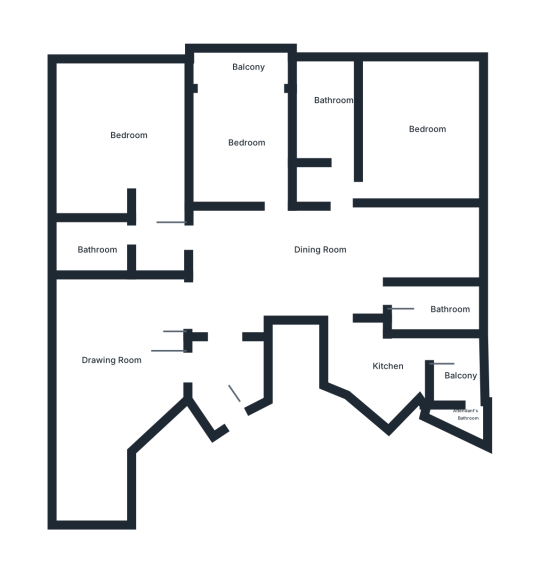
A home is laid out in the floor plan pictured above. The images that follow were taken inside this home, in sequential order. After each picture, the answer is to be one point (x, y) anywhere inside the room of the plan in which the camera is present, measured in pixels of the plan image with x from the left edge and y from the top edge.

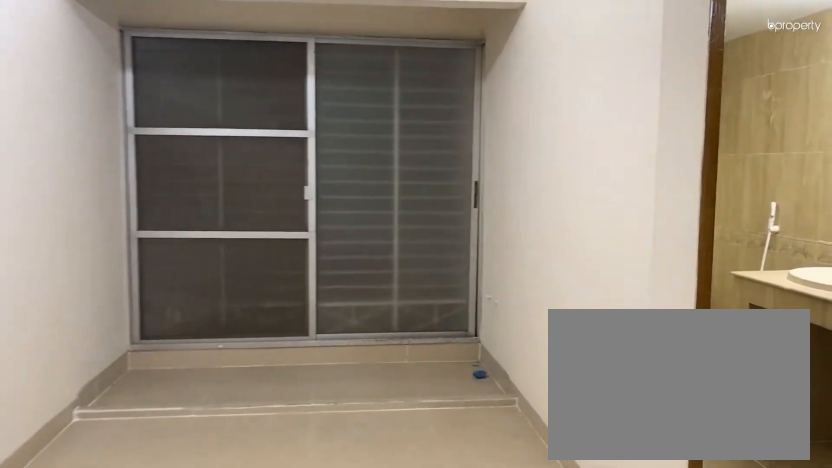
(310, 263)
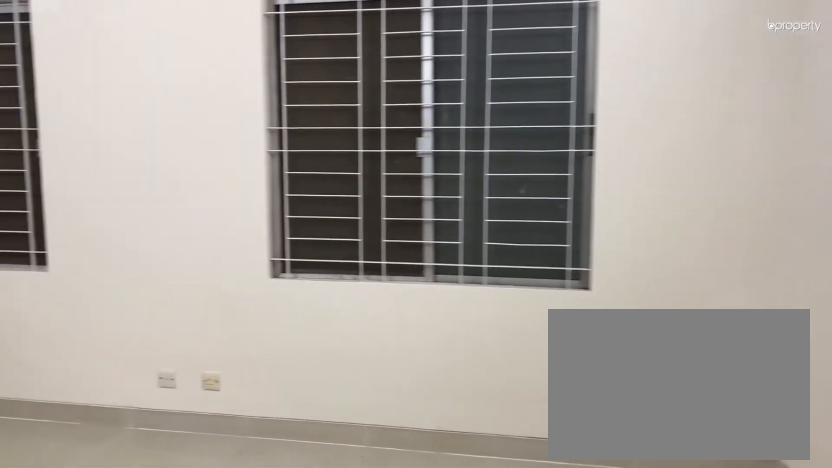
(105, 382)
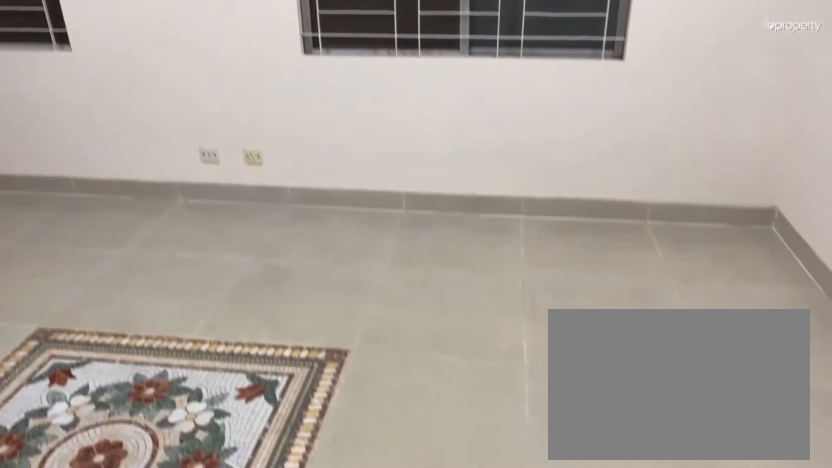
(105, 382)
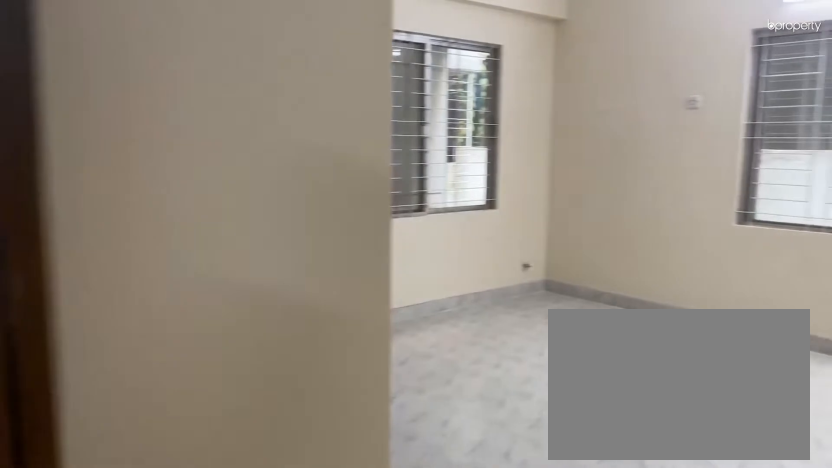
(158, 227)
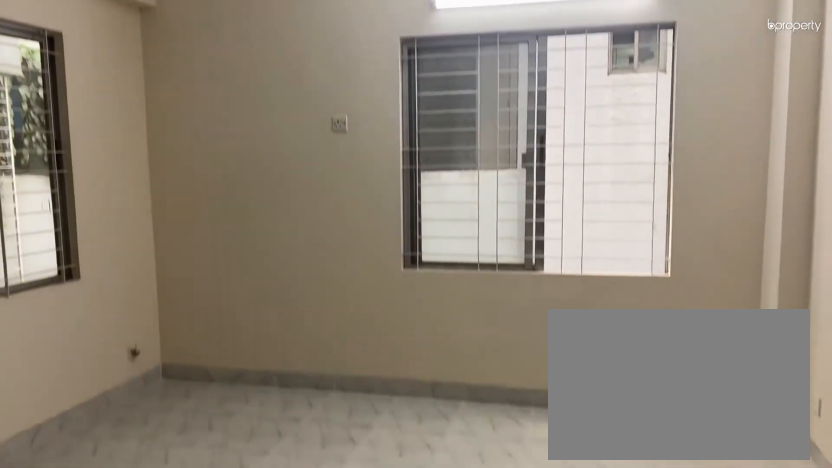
(129, 132)
